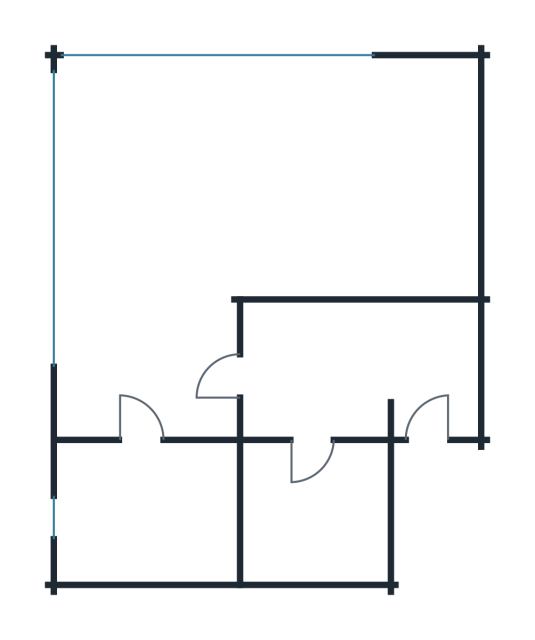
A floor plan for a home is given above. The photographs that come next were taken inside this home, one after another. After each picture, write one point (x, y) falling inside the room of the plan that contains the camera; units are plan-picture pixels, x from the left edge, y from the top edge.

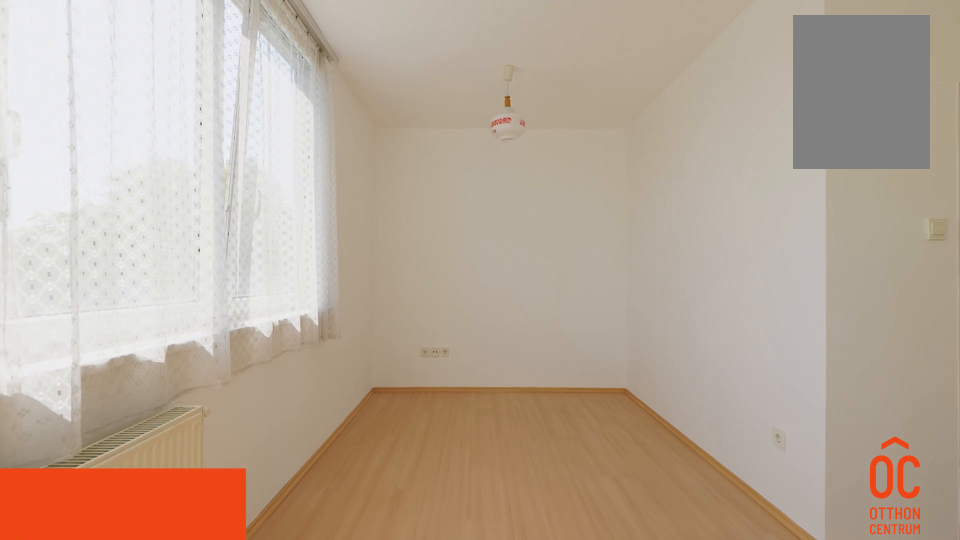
(178, 198)
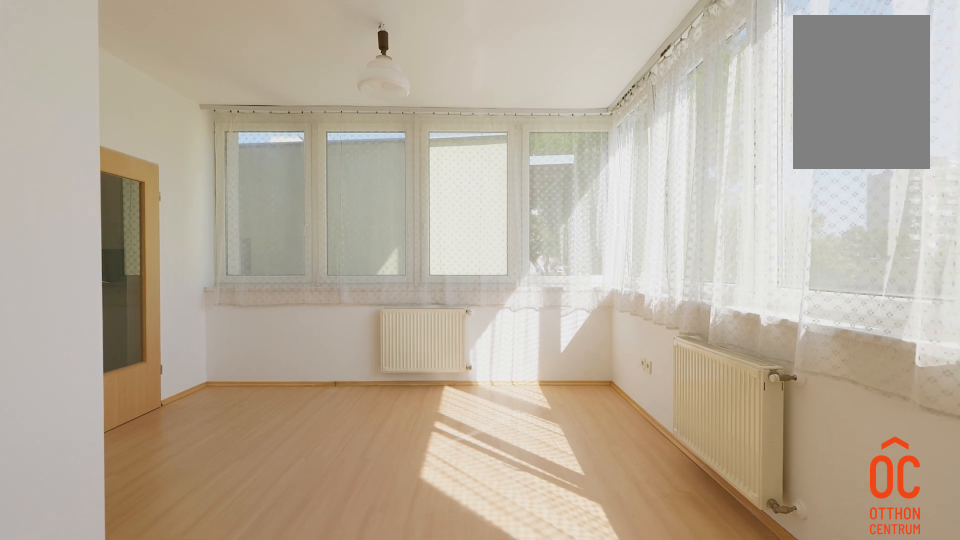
(178, 198)
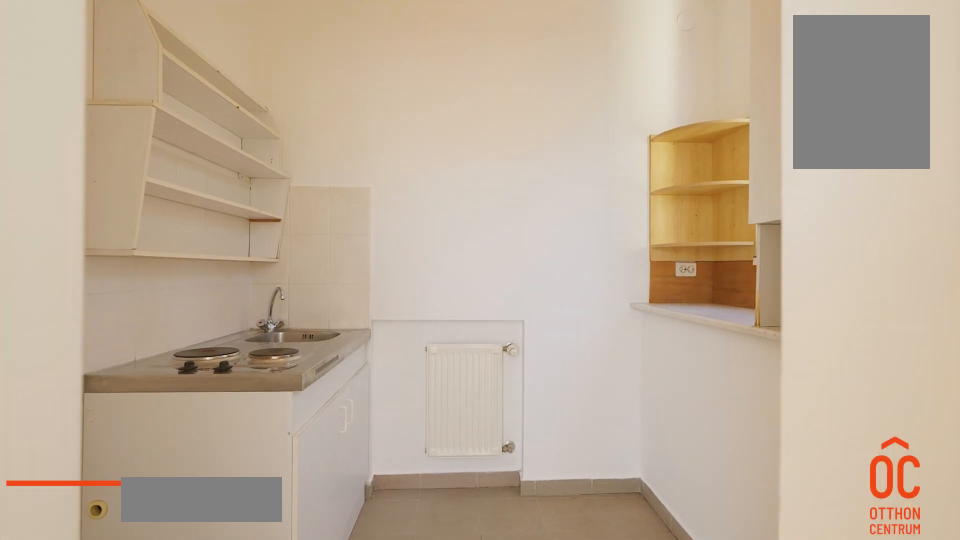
(178, 514)
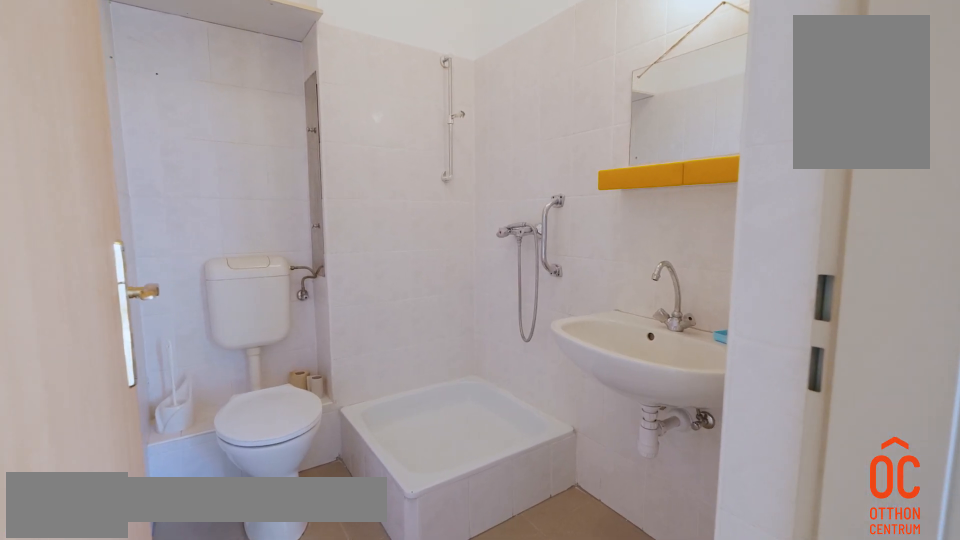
(317, 514)
